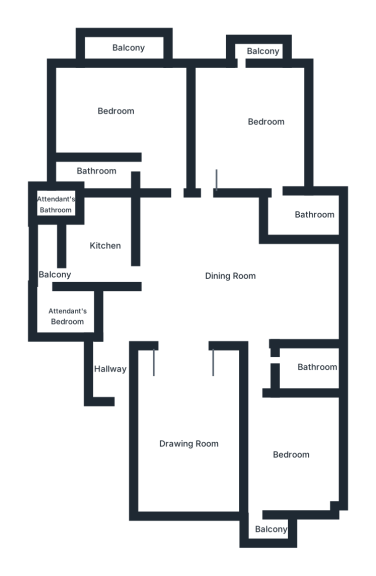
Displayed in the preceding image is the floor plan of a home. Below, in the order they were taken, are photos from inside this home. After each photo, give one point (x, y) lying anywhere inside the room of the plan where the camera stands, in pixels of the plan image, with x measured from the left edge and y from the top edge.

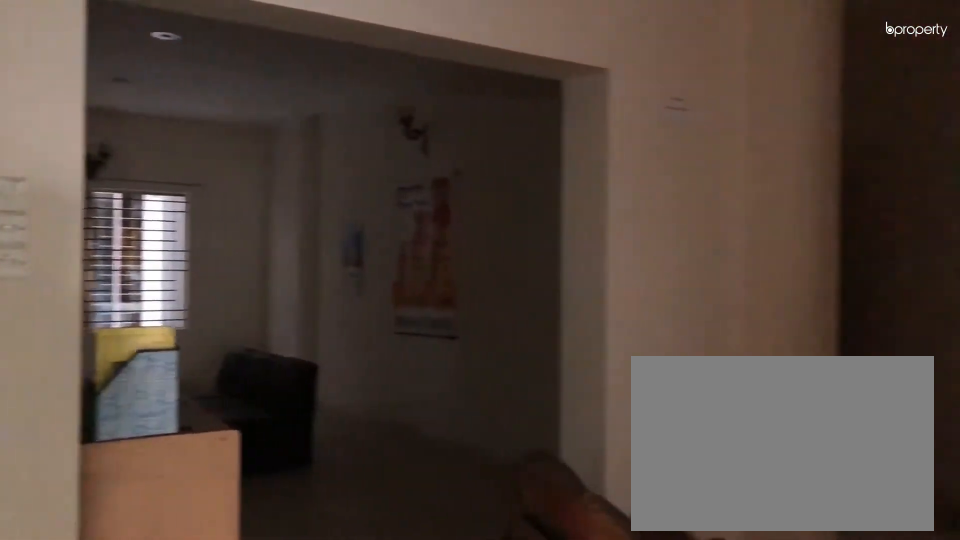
(222, 305)
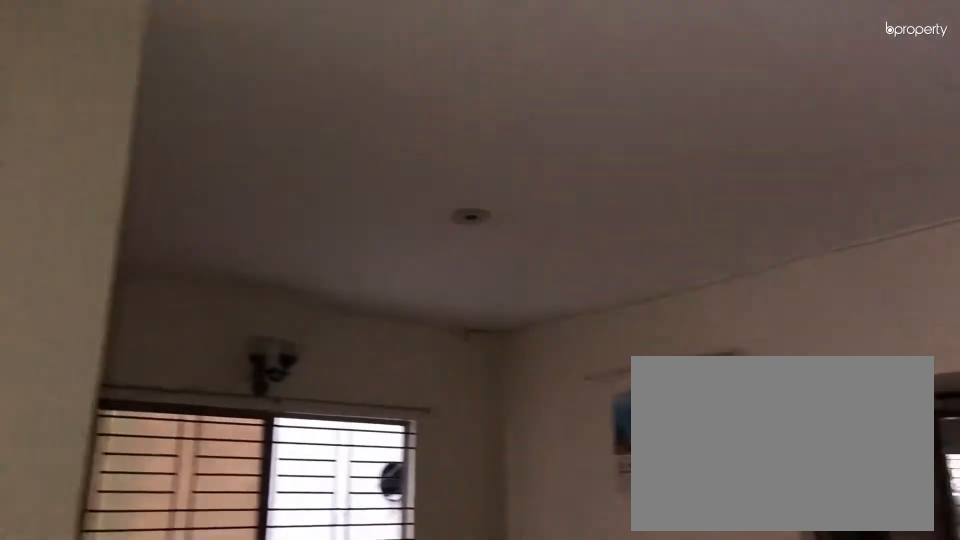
(206, 314)
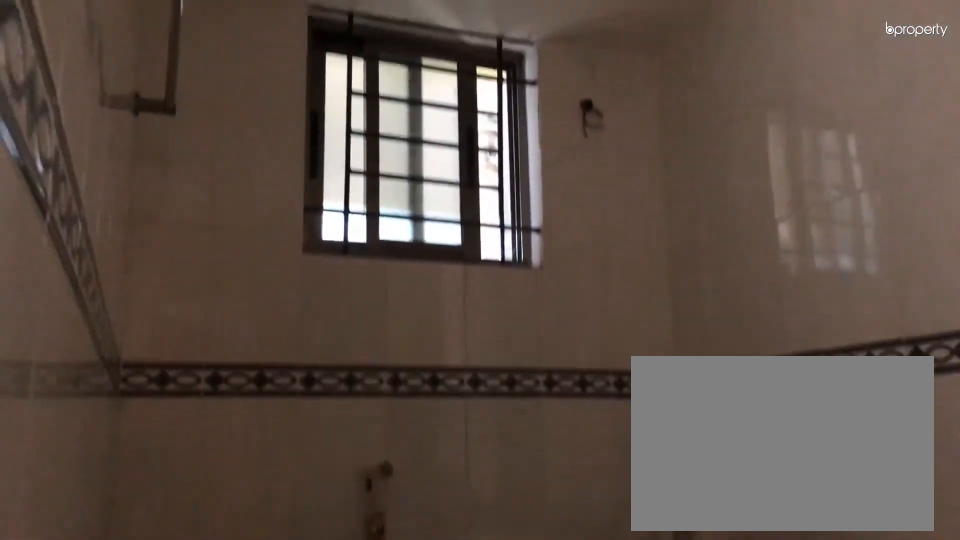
(296, 213)
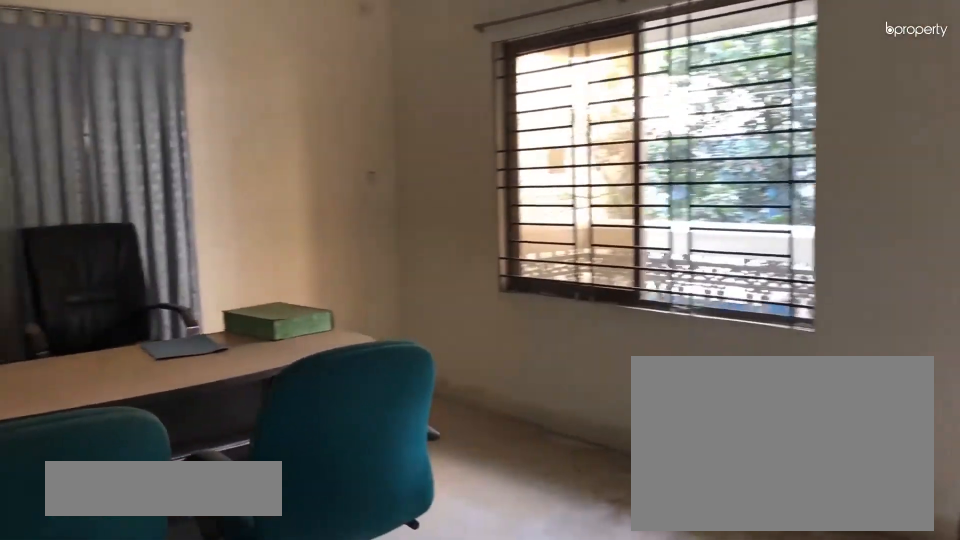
(117, 114)
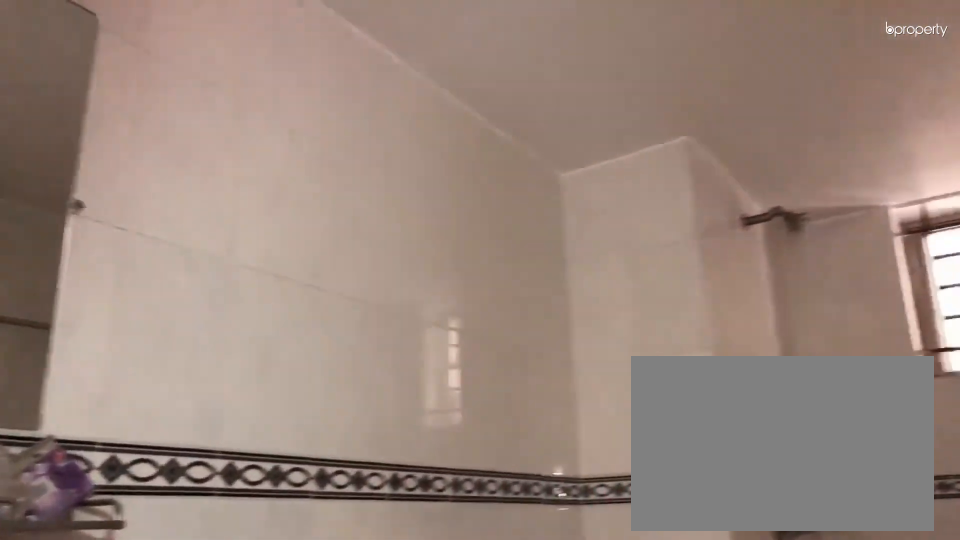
(108, 173)
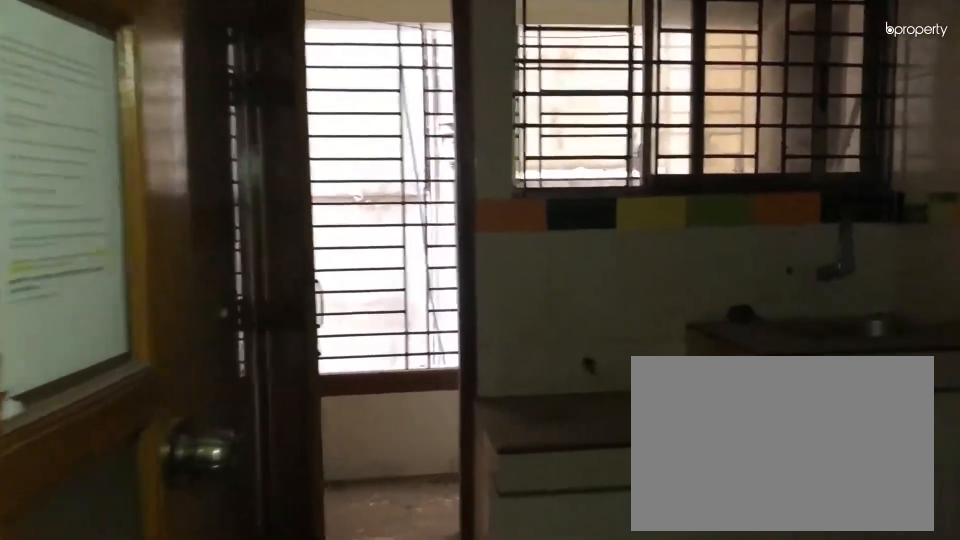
(105, 243)
